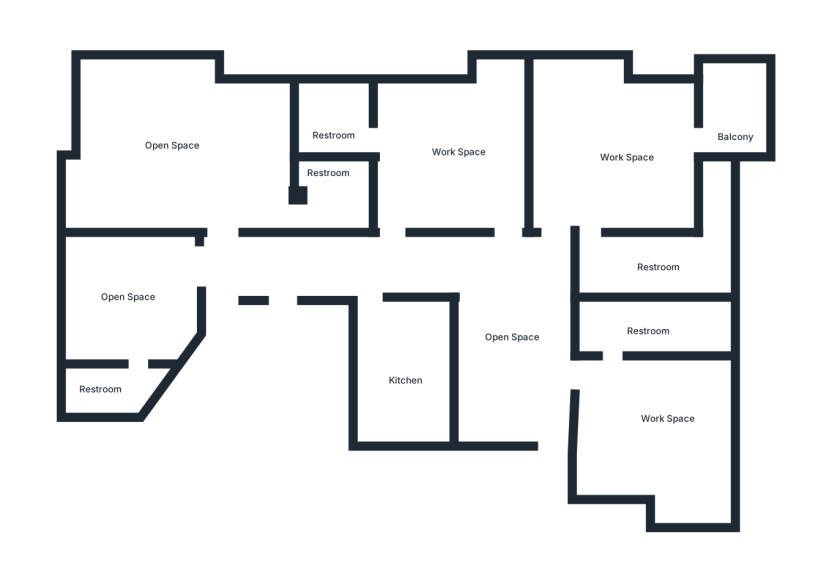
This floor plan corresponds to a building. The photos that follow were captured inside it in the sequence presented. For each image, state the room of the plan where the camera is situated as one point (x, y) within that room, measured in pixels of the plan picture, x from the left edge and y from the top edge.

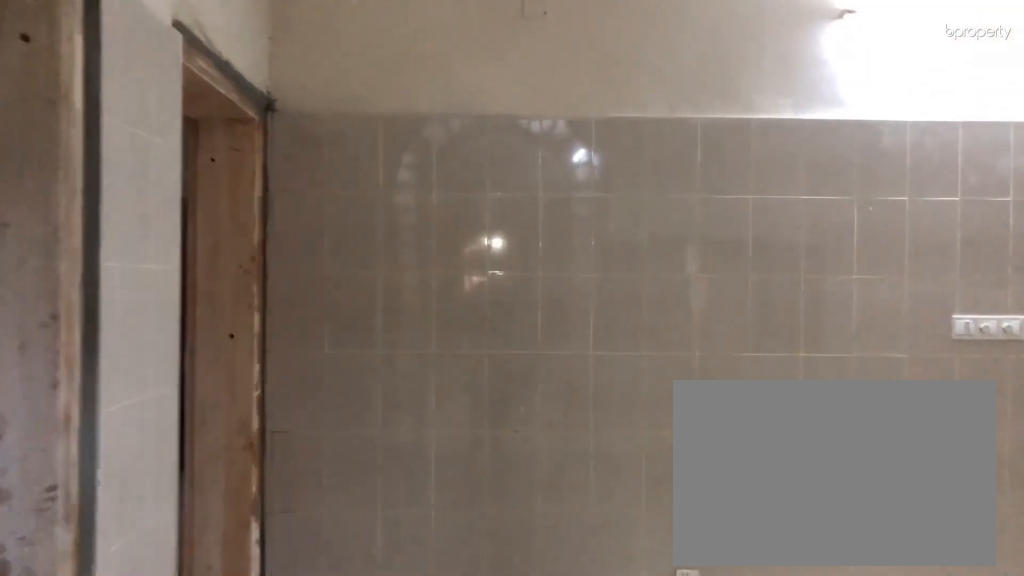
(498, 272)
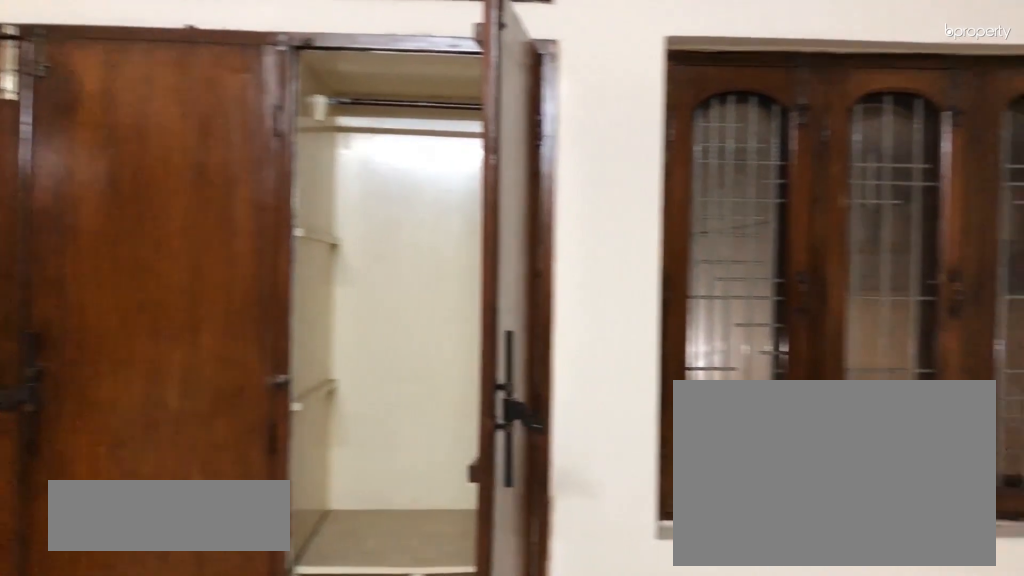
(649, 419)
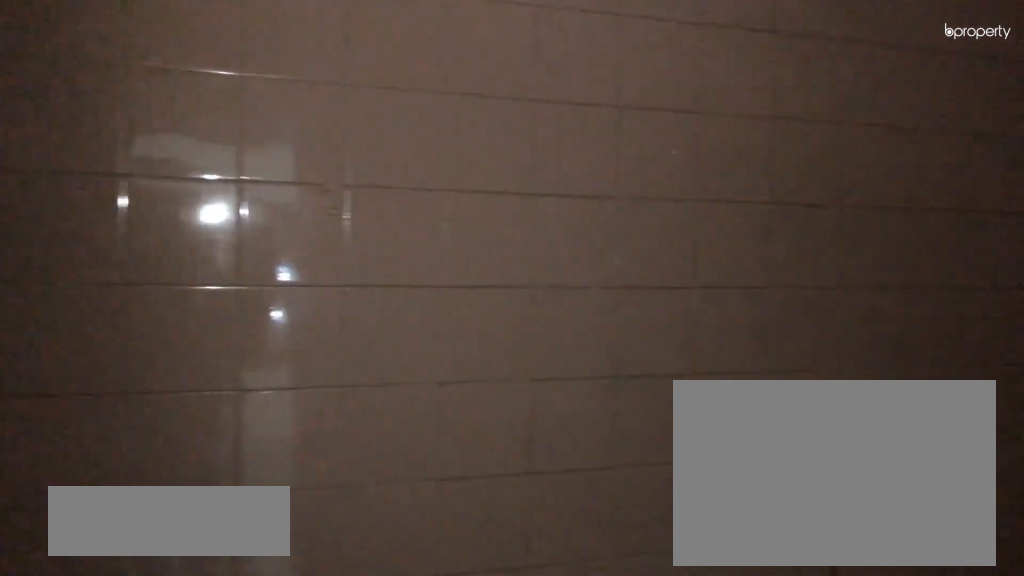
(659, 322)
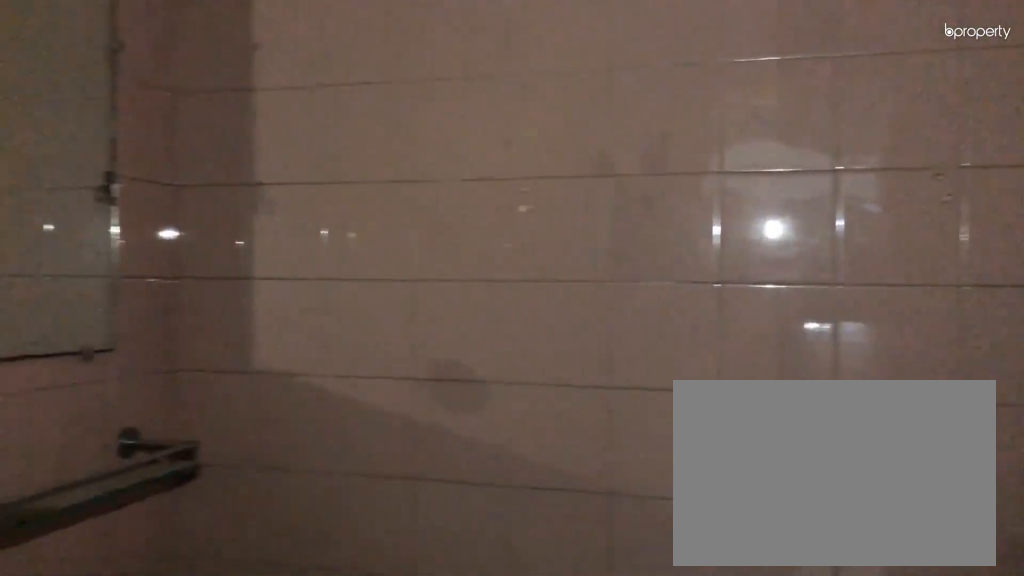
(659, 322)
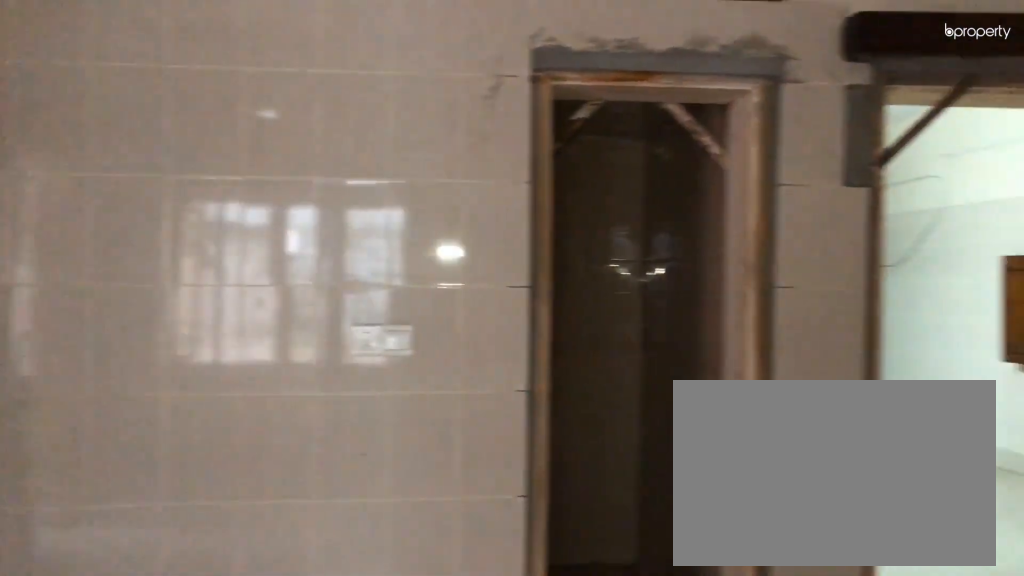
(617, 161)
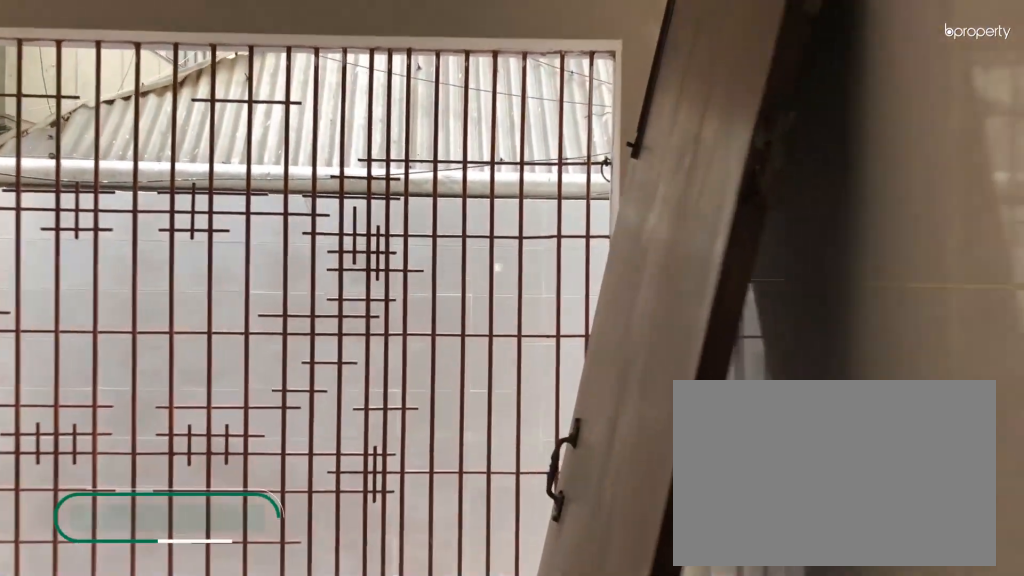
(736, 128)
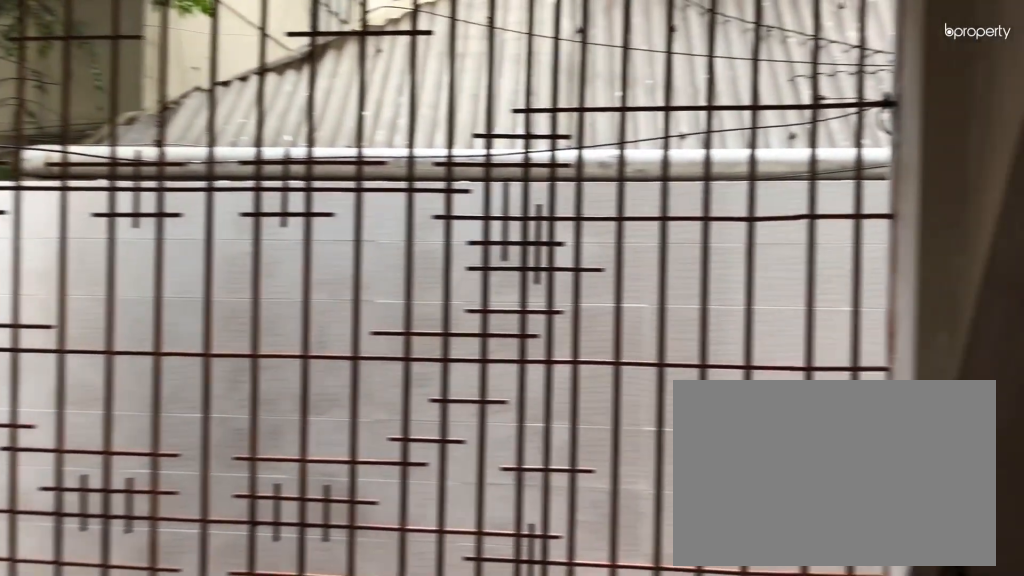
(730, 128)
